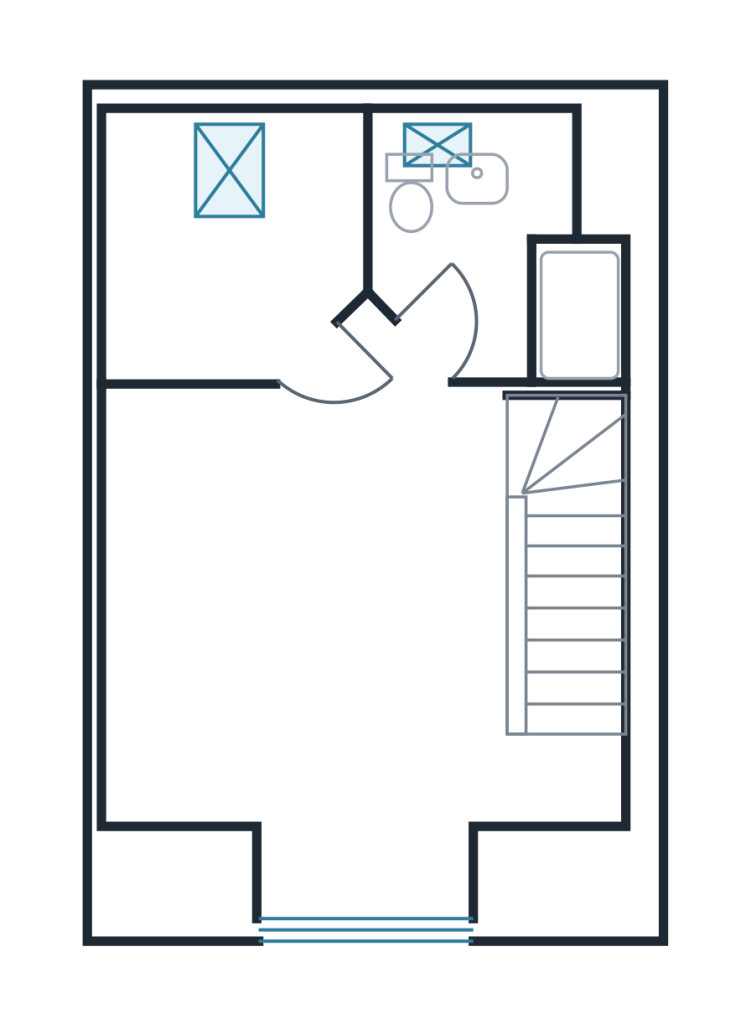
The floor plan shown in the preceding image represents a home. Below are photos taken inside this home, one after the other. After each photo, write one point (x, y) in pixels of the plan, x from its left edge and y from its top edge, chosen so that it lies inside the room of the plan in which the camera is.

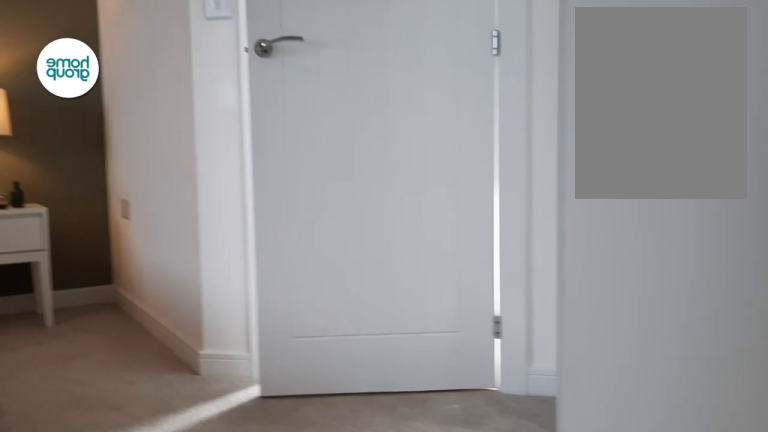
(570, 614)
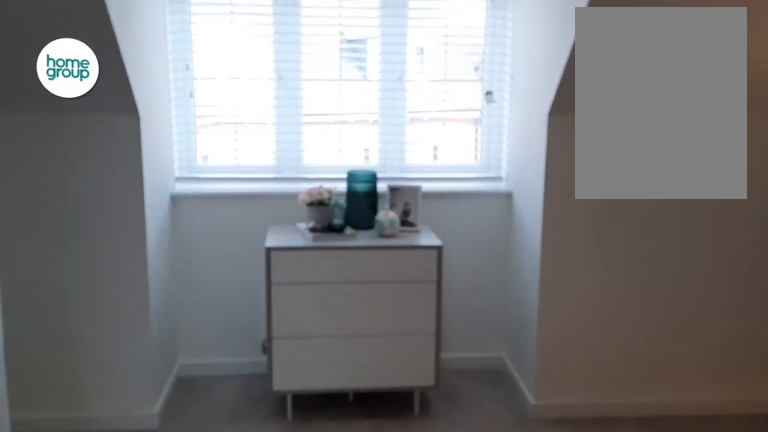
(313, 630)
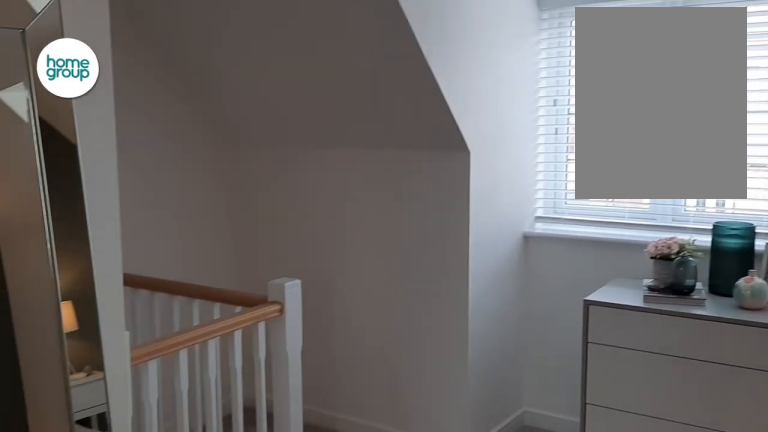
(313, 630)
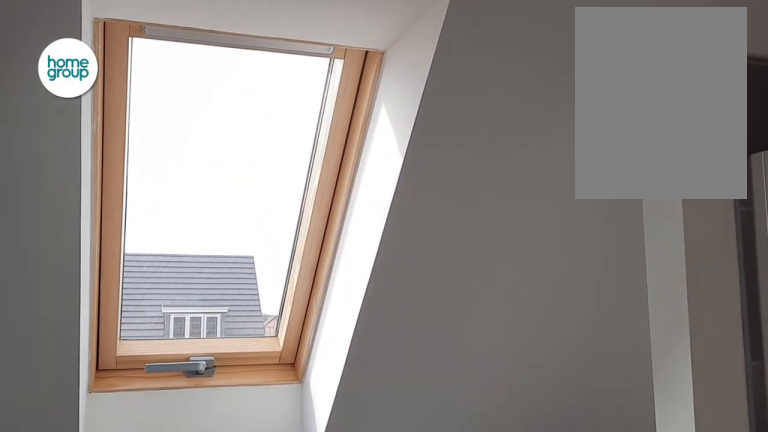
(494, 246)
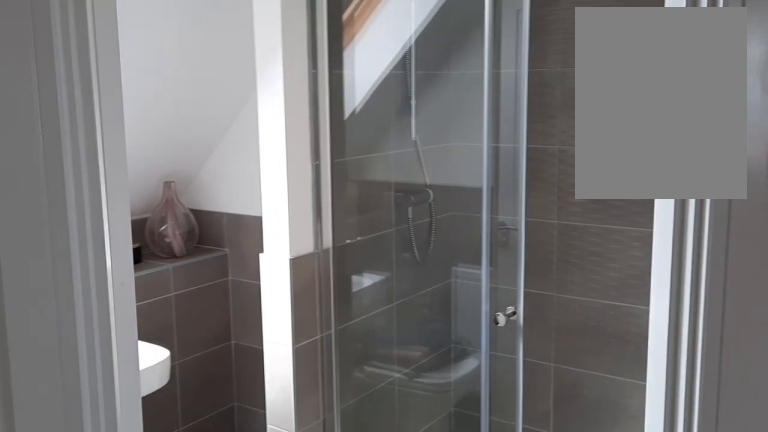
(494, 246)
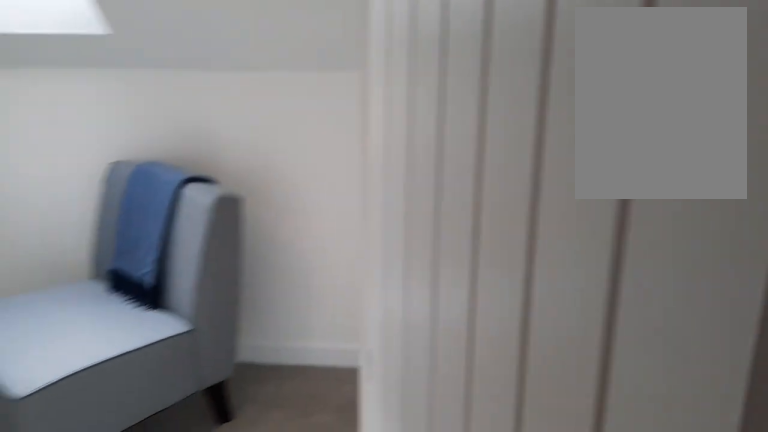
(224, 239)
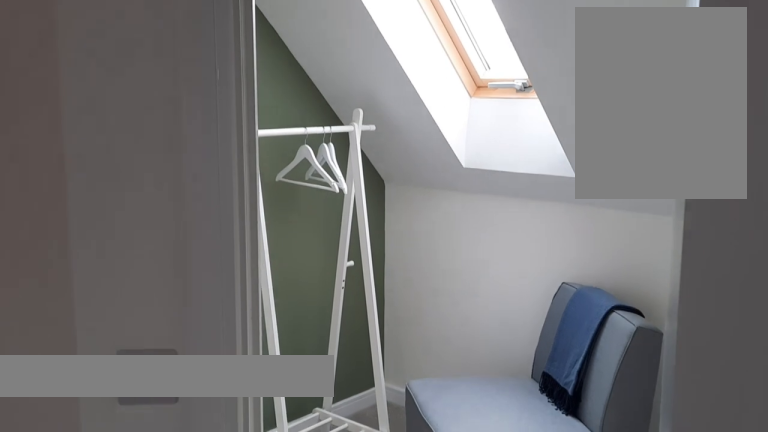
(224, 239)
